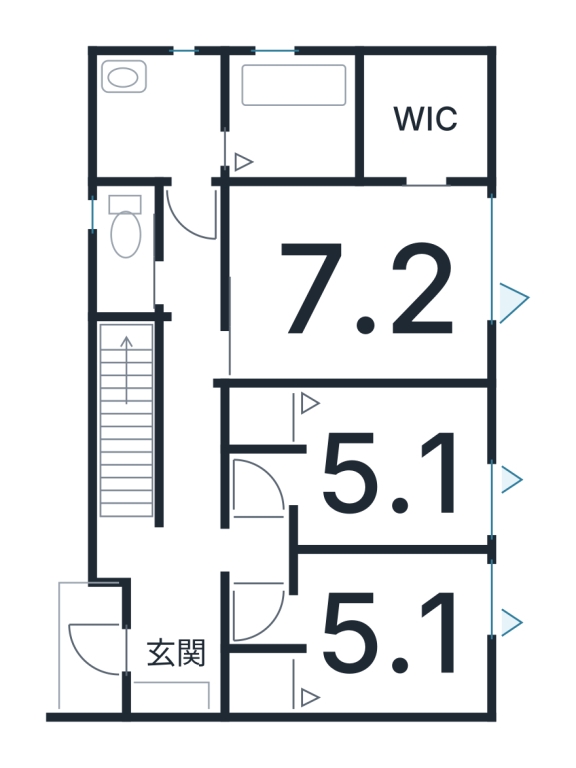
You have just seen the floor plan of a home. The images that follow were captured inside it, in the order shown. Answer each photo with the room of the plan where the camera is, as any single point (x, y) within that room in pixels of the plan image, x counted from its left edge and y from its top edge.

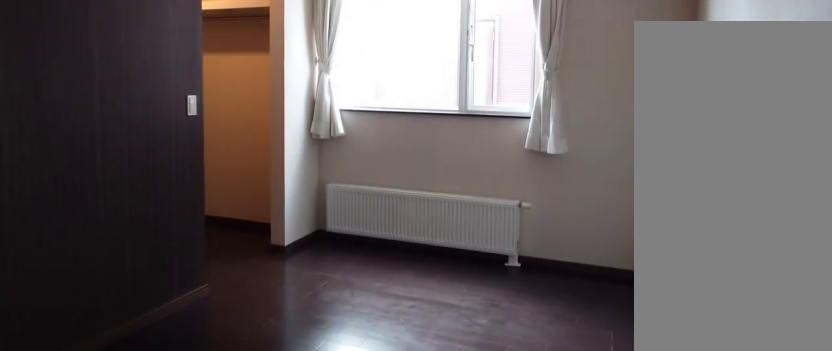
(347, 287)
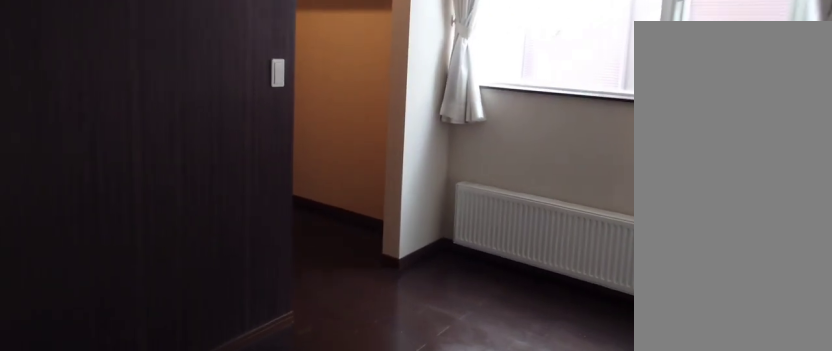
(347, 287)
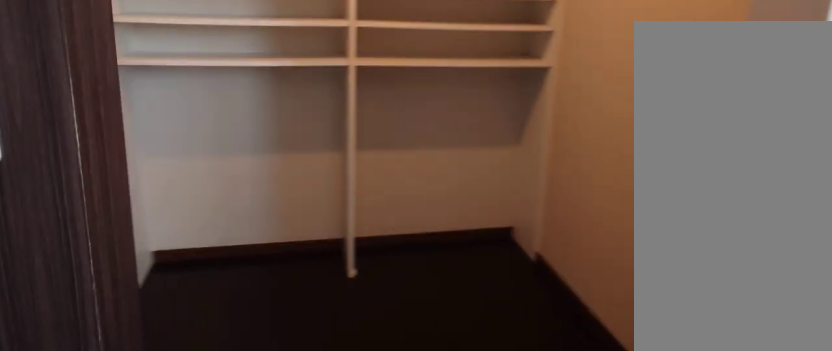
(420, 124)
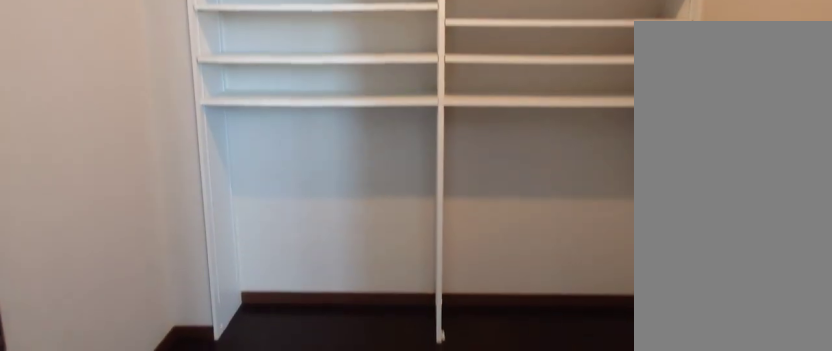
(420, 124)
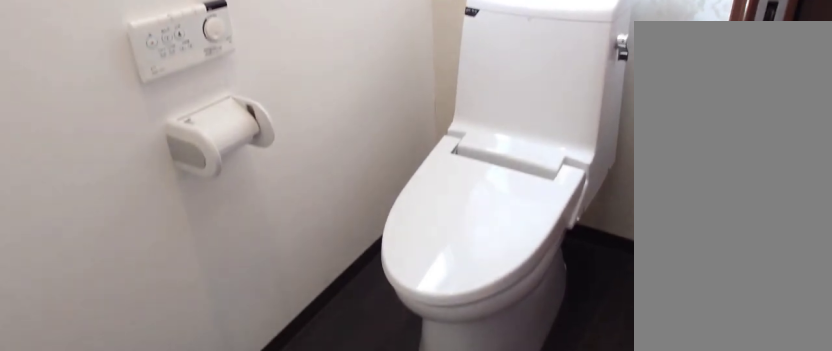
(119, 253)
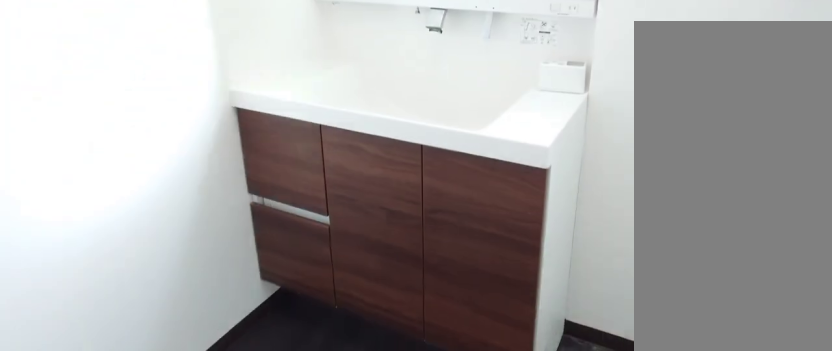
(153, 125)
